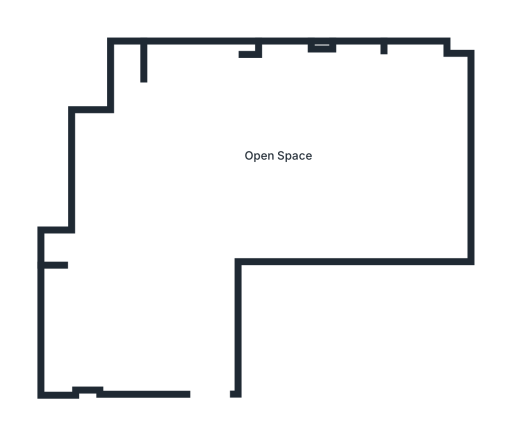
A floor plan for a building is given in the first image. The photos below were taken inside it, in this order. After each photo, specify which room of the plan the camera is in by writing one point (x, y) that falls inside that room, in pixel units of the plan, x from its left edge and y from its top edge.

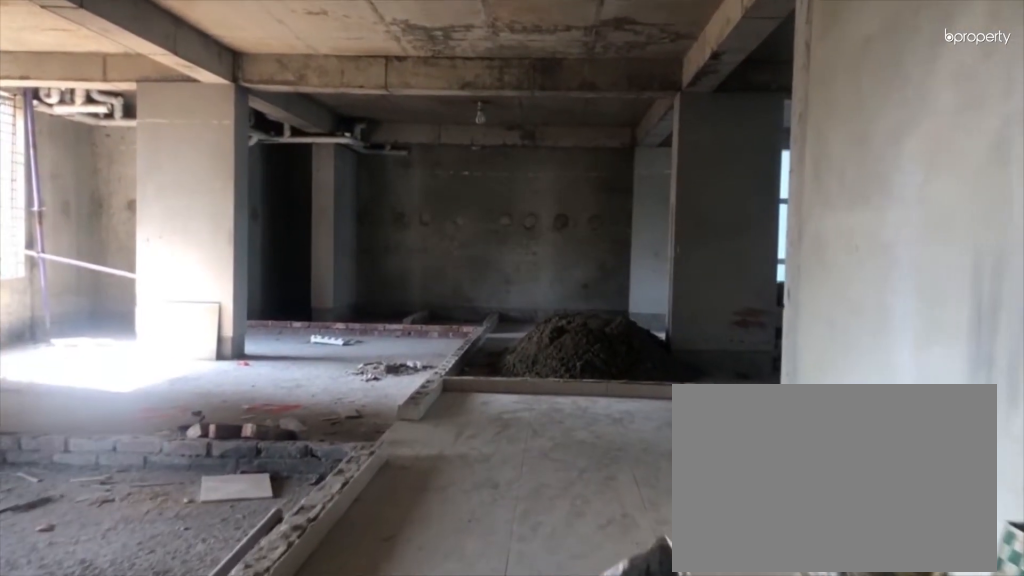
(195, 350)
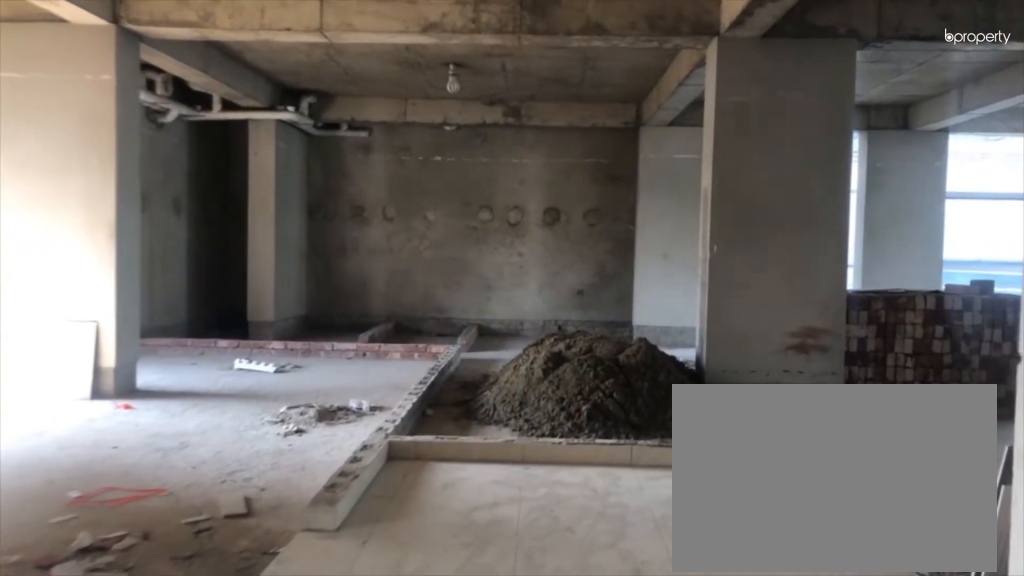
(207, 236)
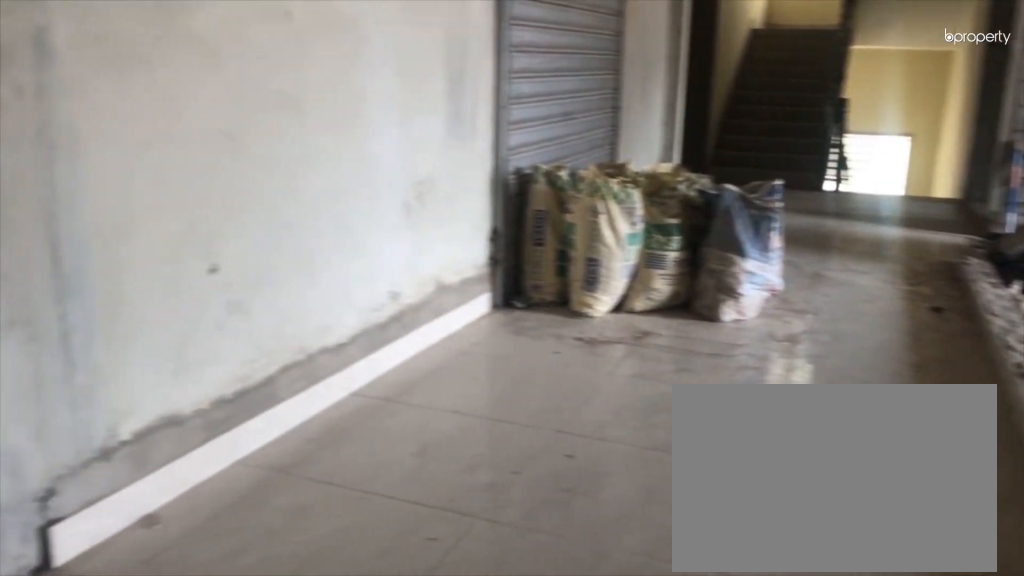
(241, 150)
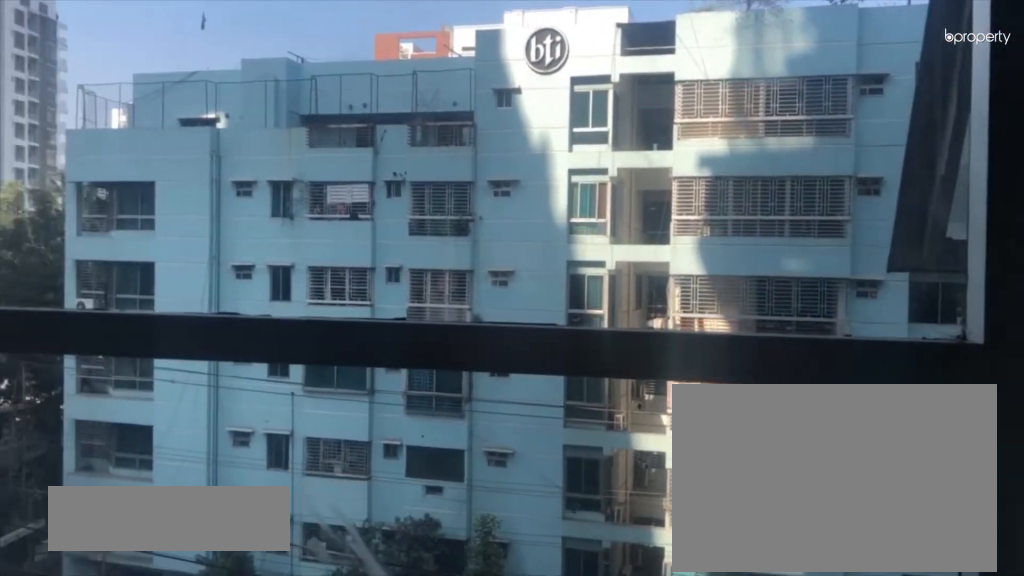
(241, 151)
